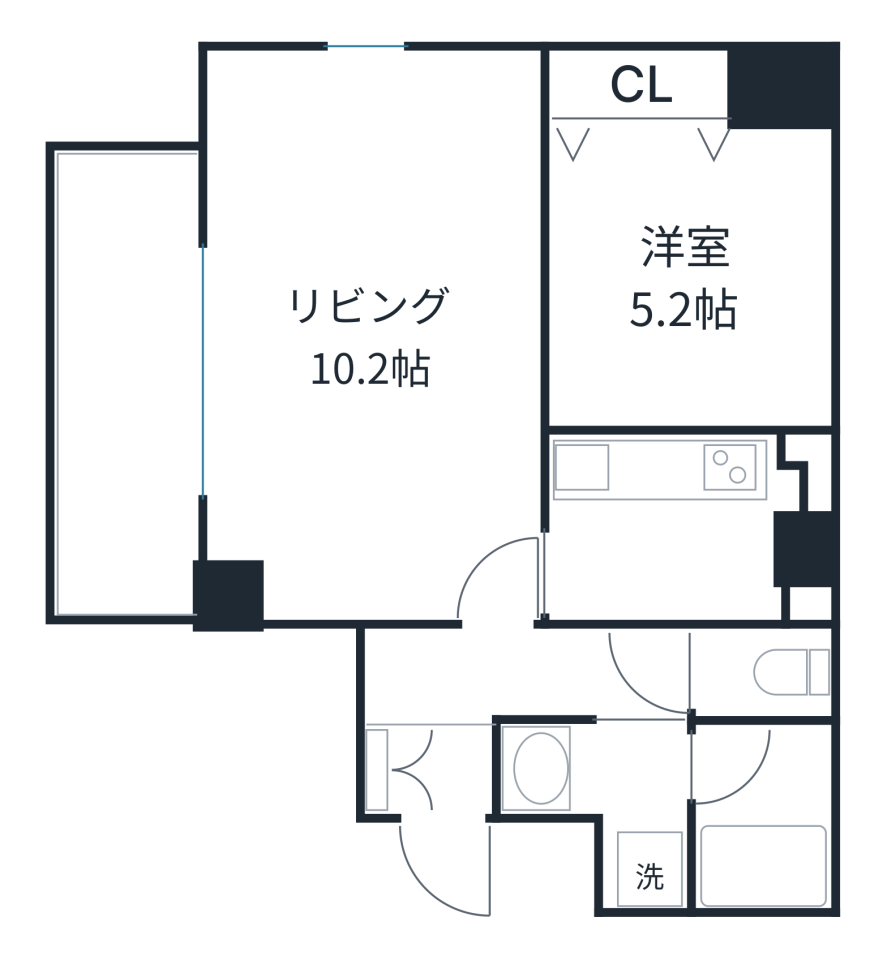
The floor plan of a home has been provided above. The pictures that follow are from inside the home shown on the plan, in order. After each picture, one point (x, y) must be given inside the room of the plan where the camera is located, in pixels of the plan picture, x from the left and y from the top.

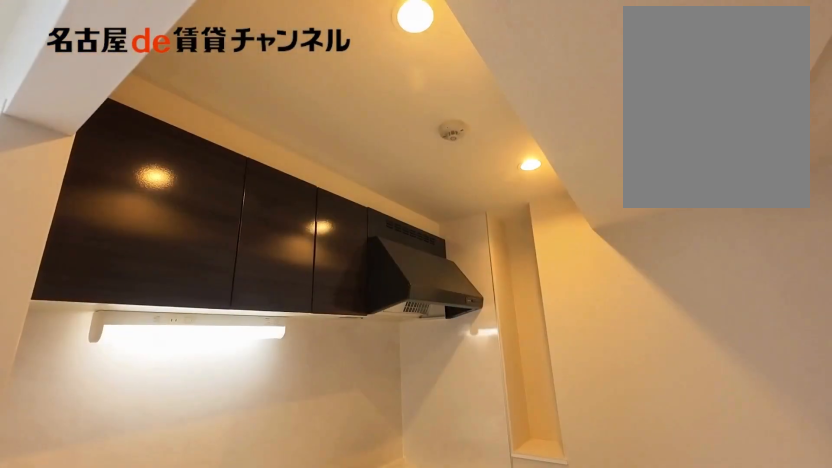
(685, 525)
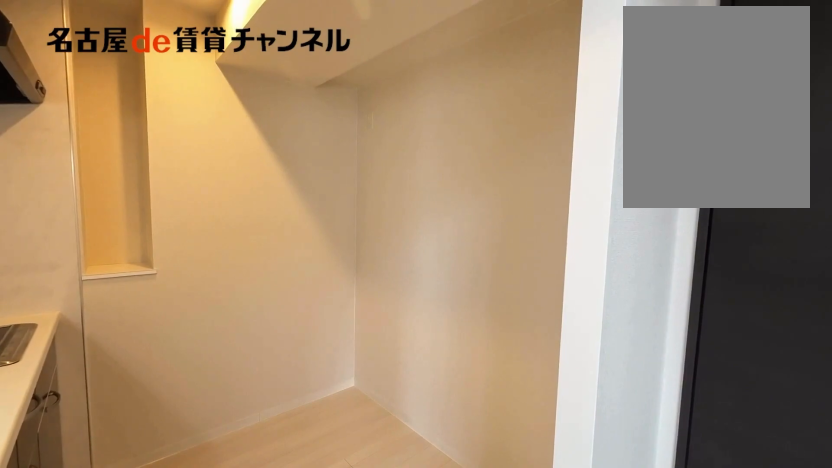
(685, 525)
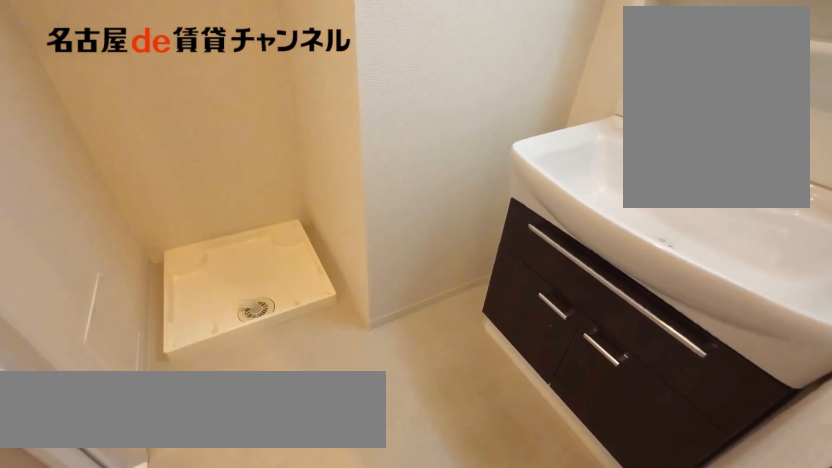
(614, 798)
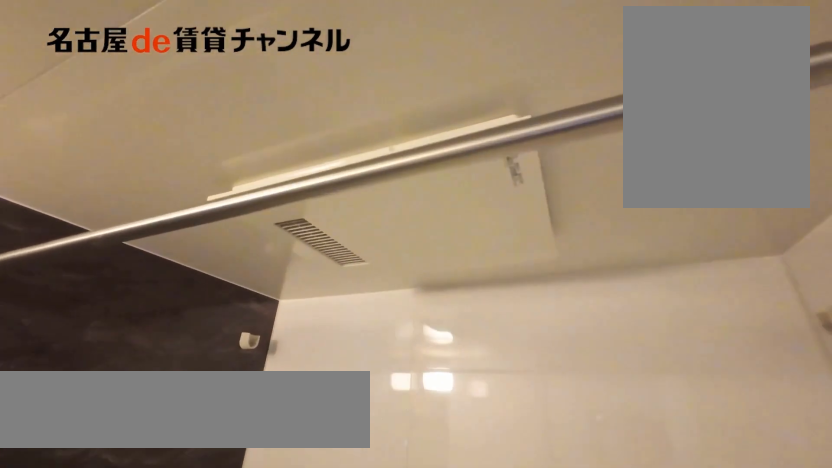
(760, 817)
